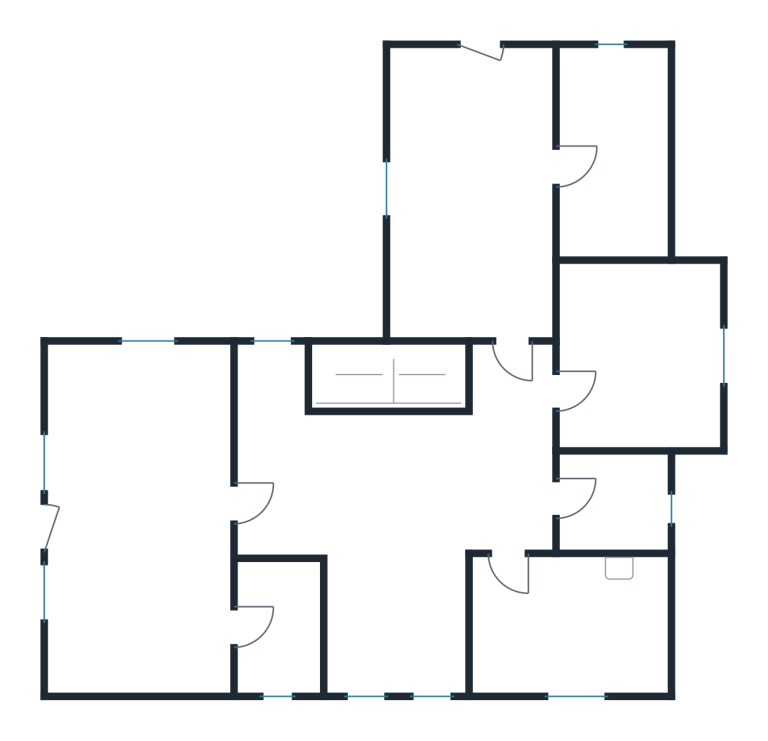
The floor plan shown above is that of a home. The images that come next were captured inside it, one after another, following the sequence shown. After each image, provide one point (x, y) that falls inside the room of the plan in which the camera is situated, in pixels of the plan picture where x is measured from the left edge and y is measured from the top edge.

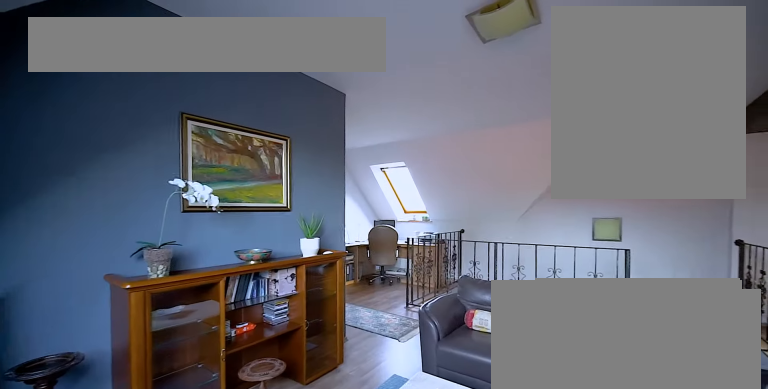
(395, 540)
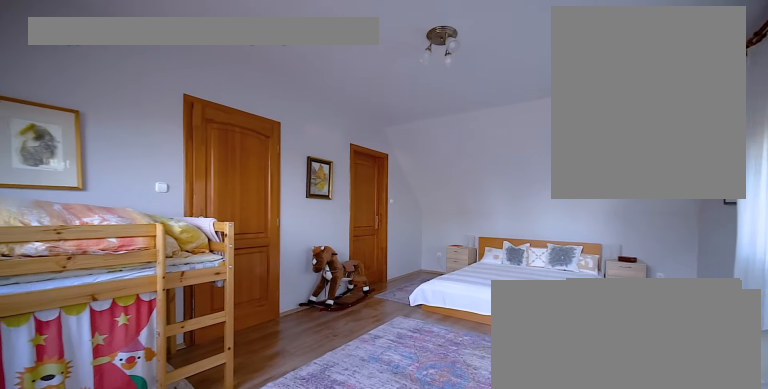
(141, 521)
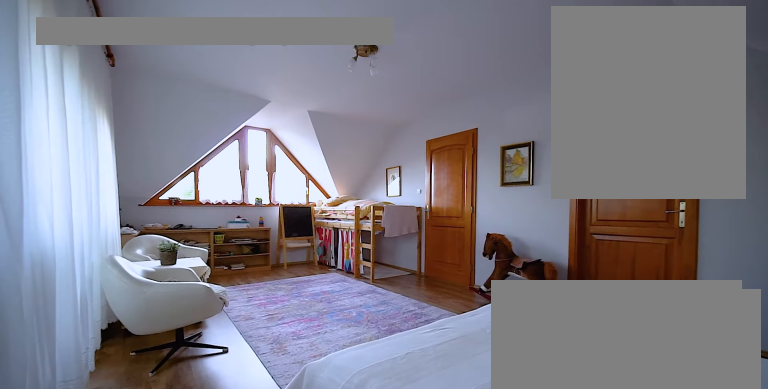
(141, 521)
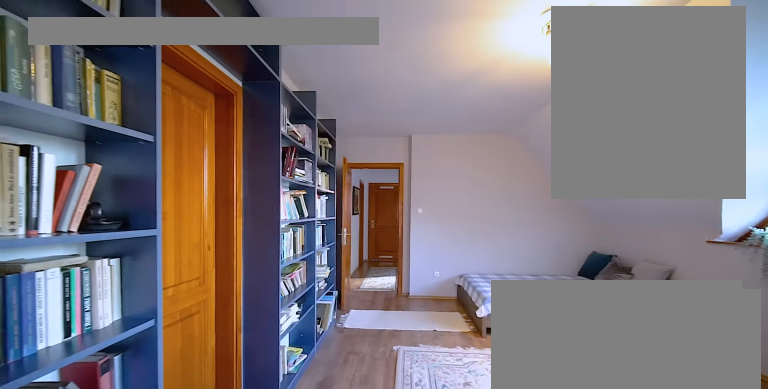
(473, 197)
